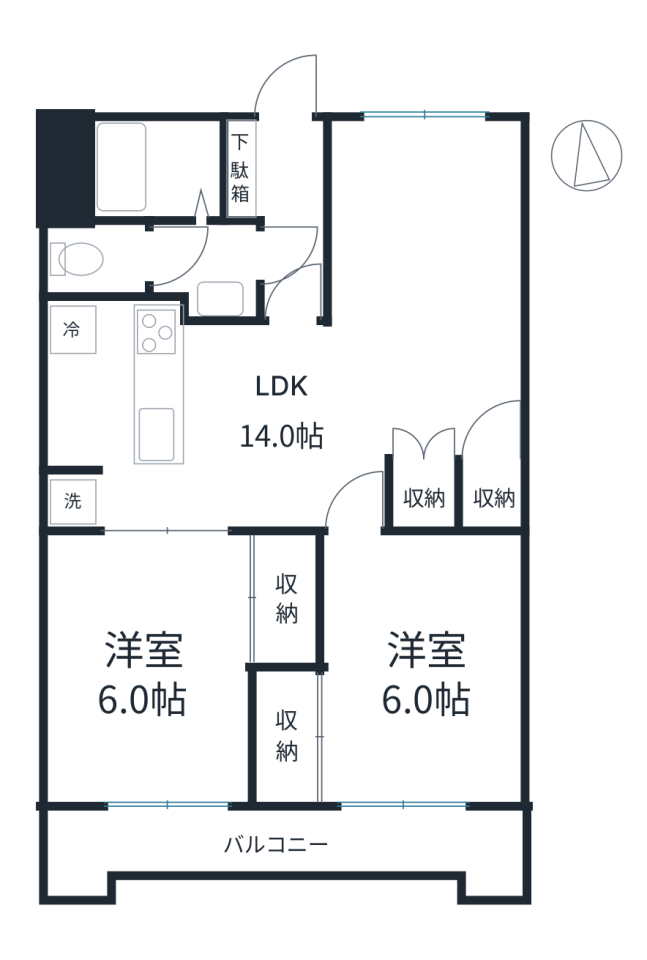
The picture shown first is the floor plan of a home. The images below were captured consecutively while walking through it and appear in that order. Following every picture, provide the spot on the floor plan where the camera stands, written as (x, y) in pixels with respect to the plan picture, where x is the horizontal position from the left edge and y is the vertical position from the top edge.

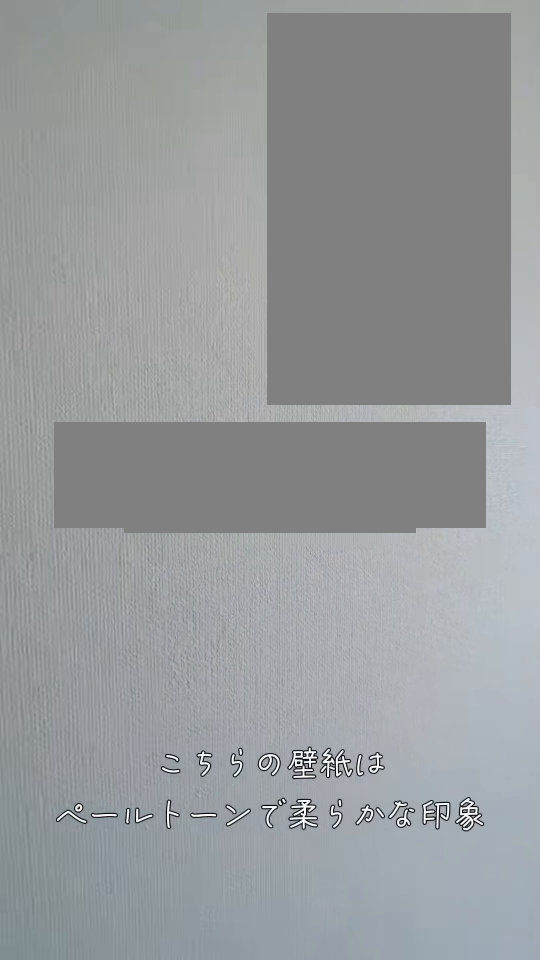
(497, 560)
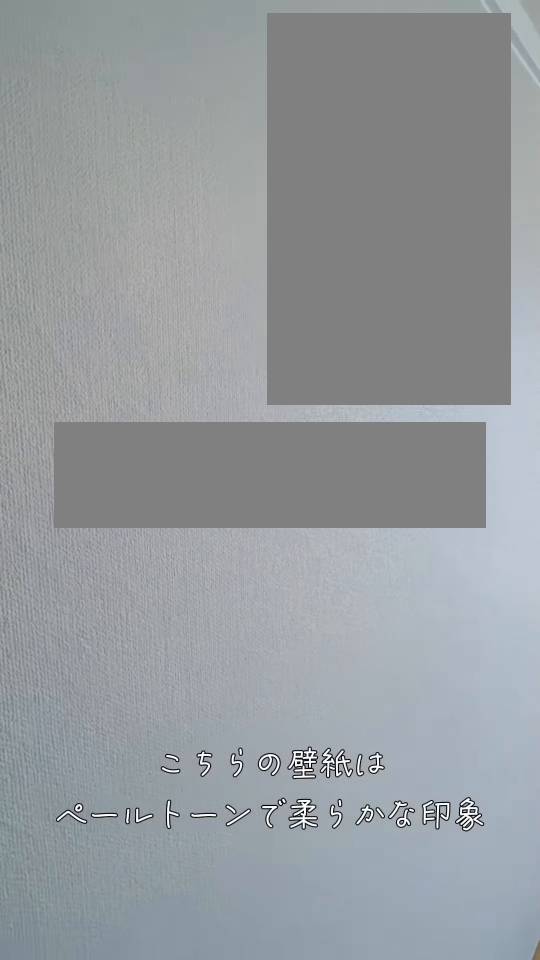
(498, 560)
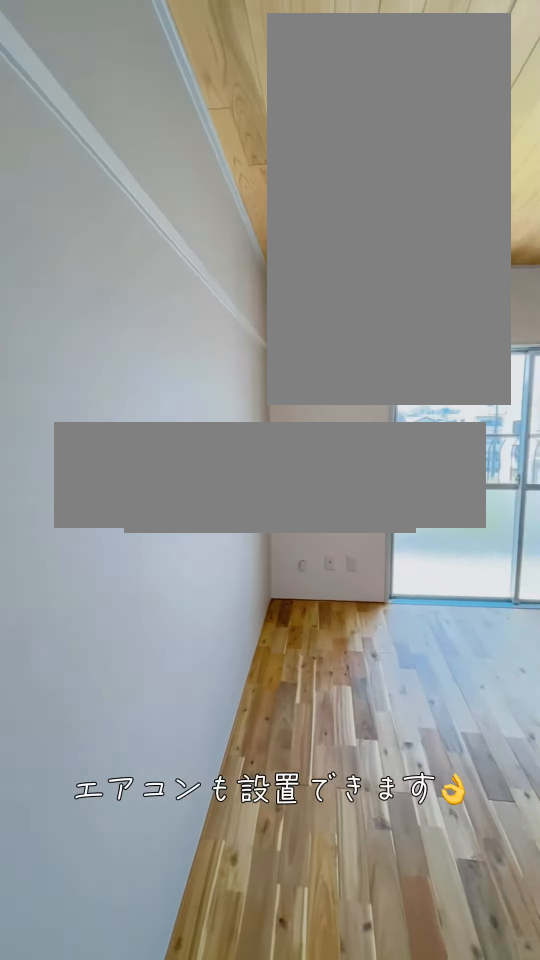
(498, 571)
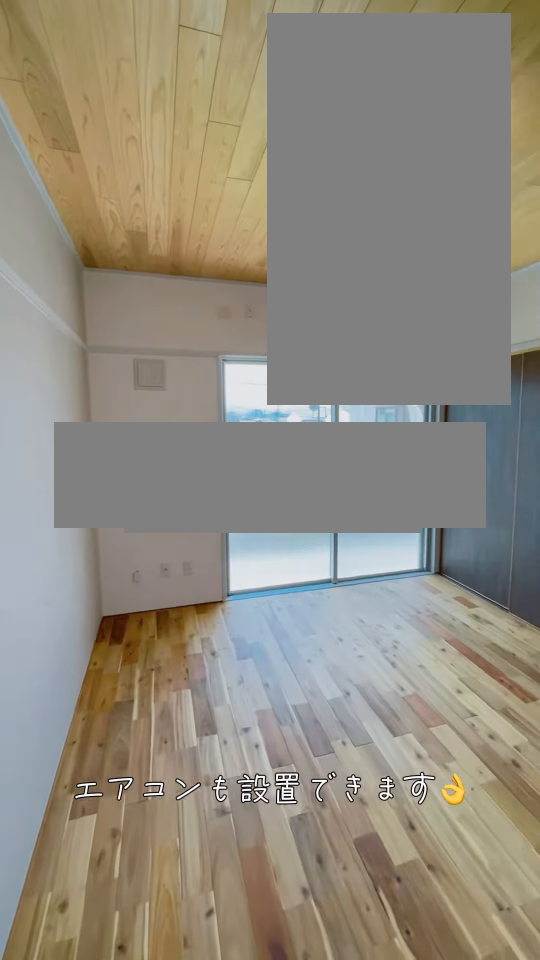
(499, 571)
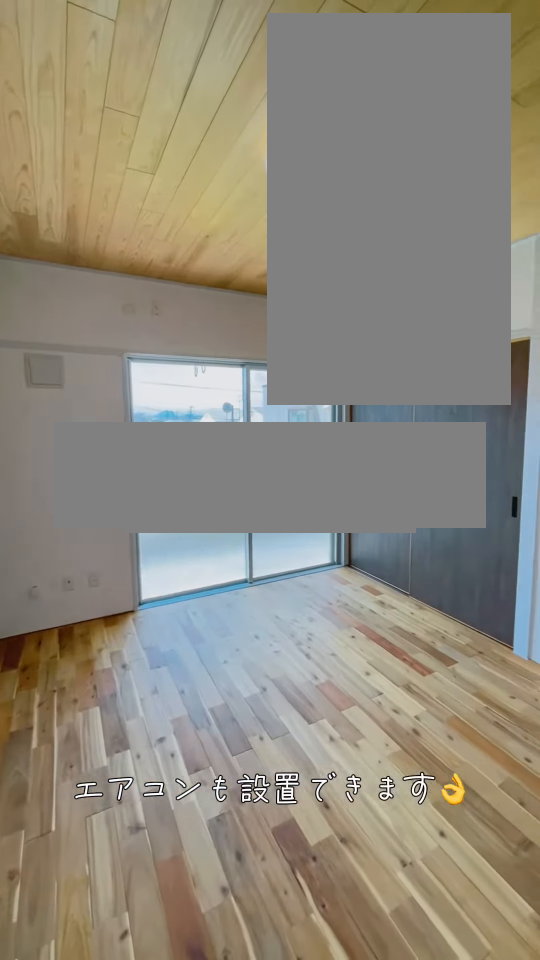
(500, 569)
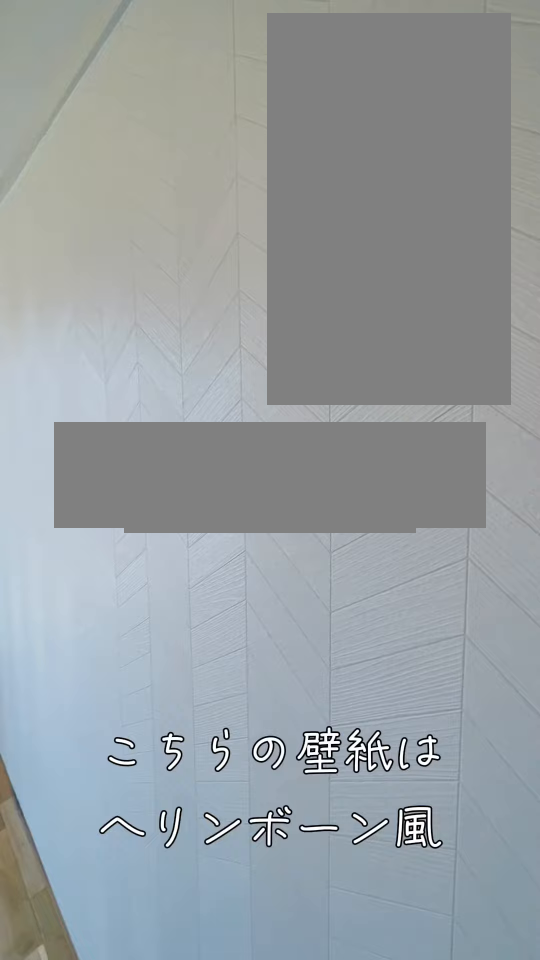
(87, 612)
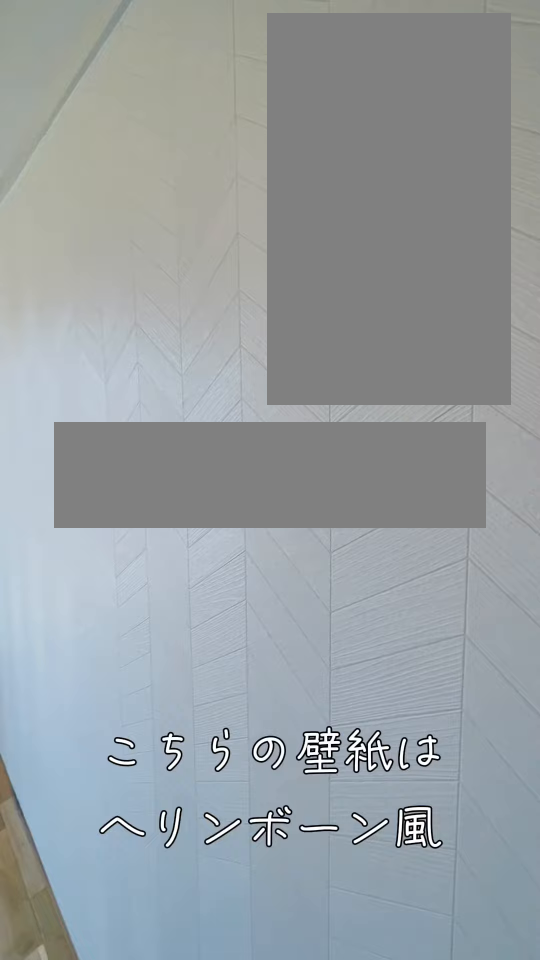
(87, 612)
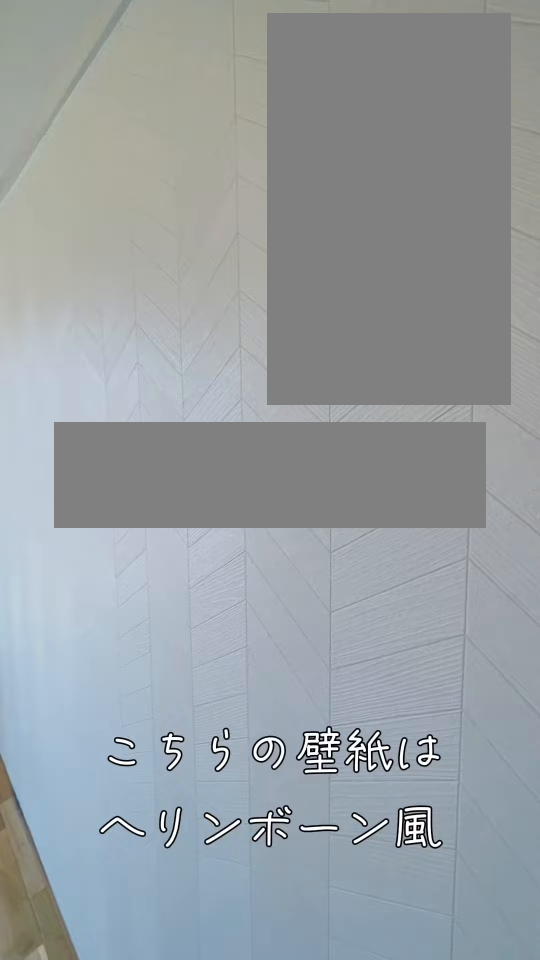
(87, 612)
